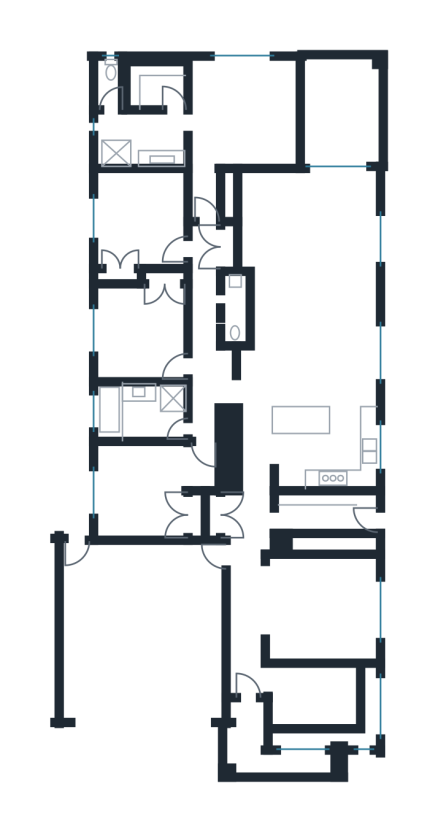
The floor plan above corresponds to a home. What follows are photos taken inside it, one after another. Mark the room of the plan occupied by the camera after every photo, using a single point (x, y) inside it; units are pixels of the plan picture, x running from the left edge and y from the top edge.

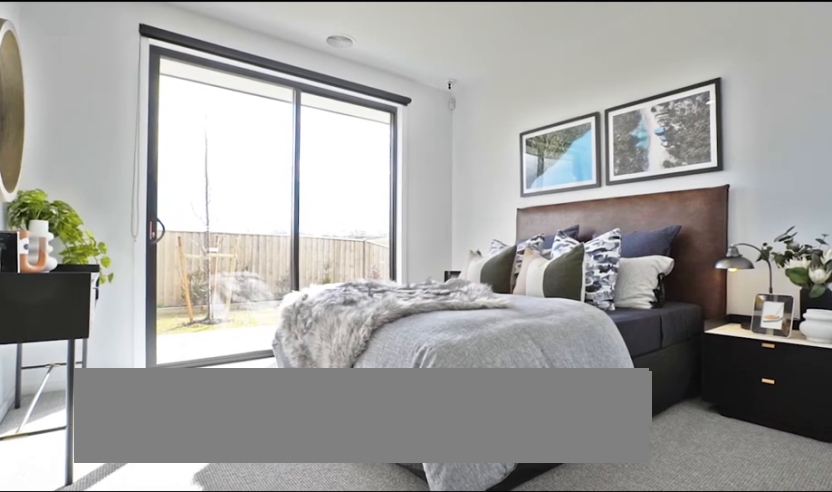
(242, 113)
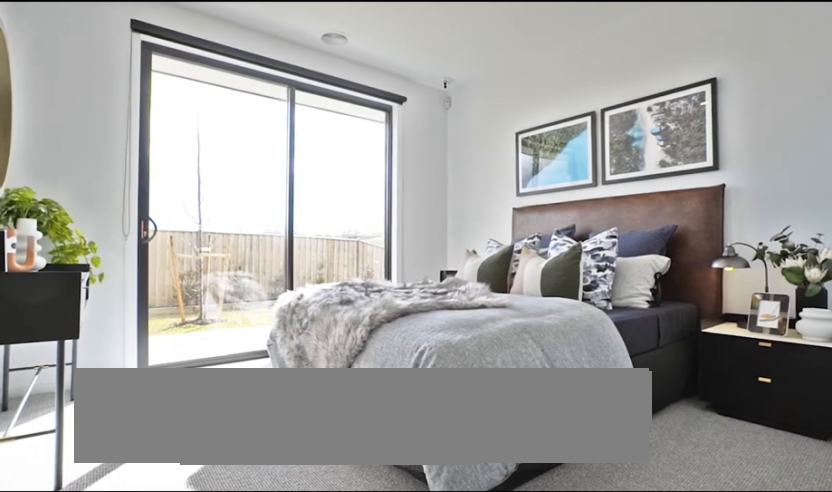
(242, 113)
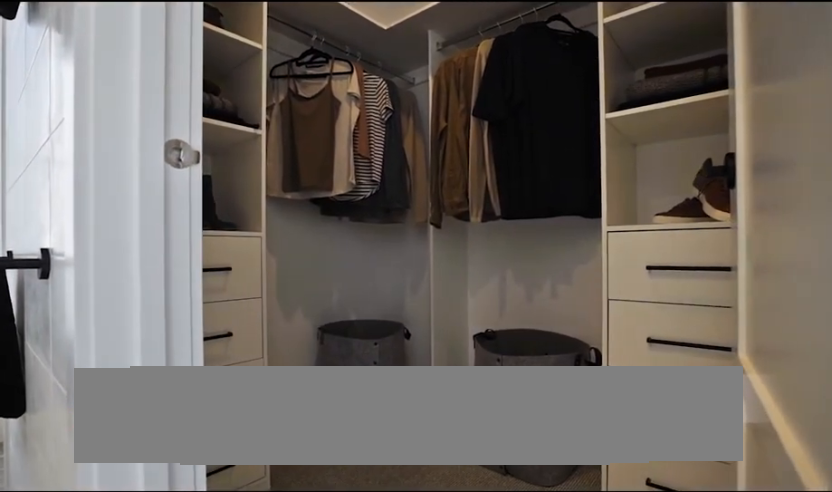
(156, 85)
